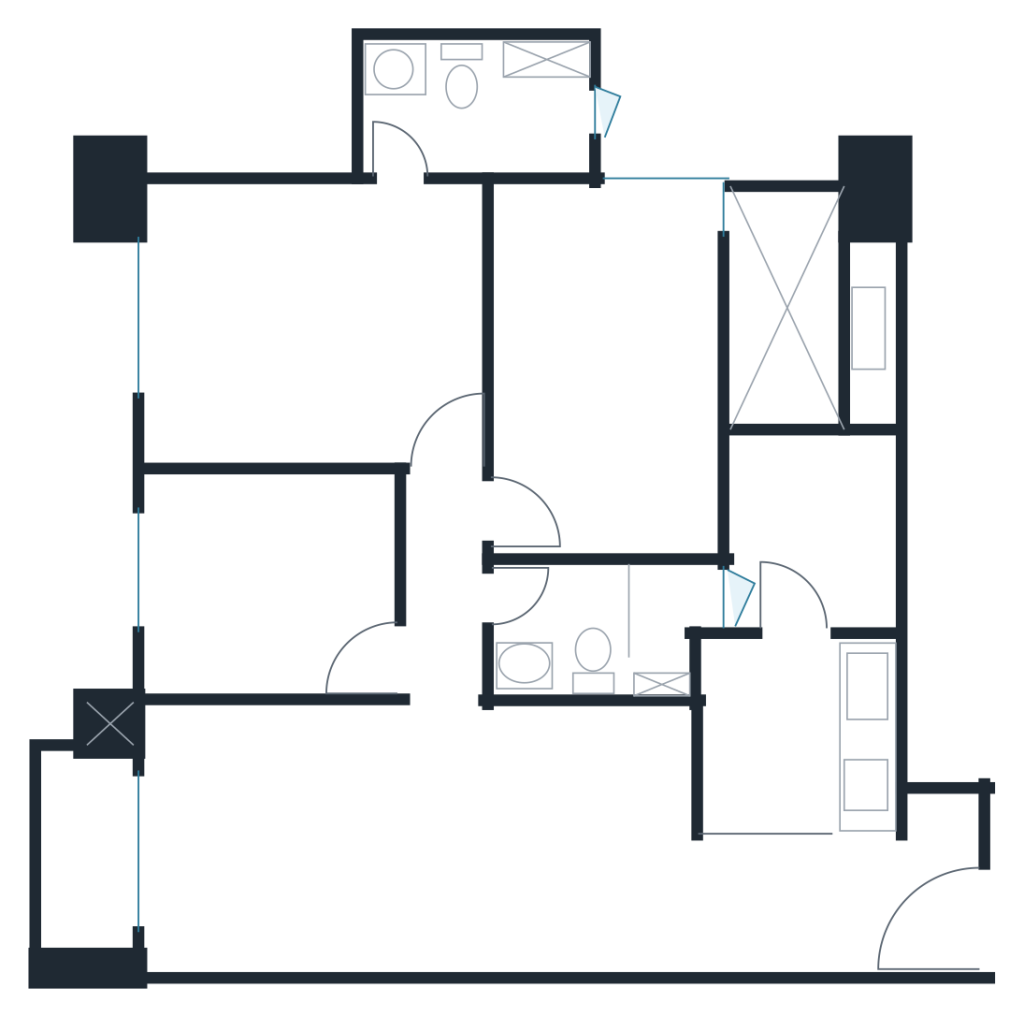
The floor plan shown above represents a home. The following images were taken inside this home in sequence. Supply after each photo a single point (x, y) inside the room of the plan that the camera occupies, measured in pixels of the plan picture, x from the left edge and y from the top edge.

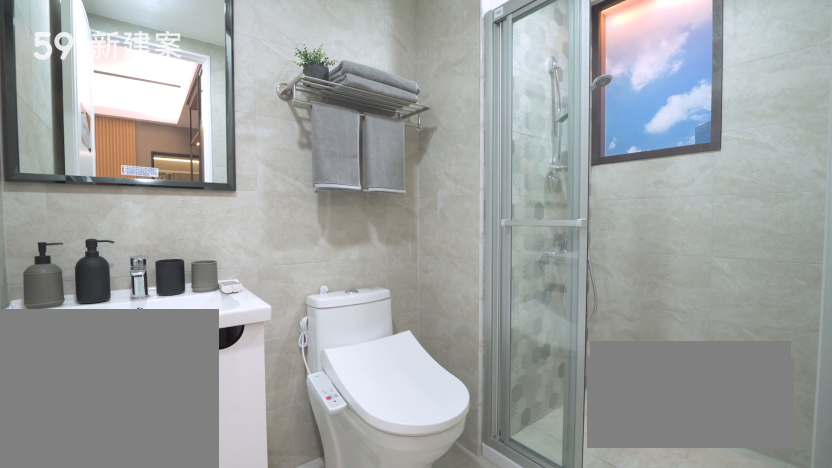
(471, 112)
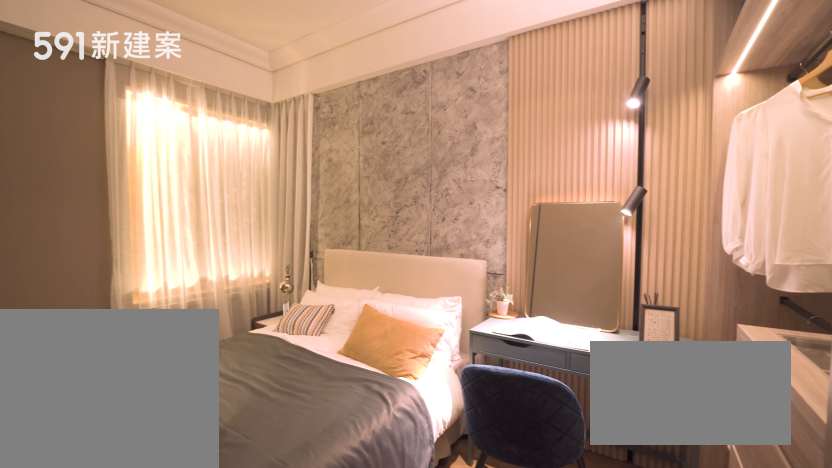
(606, 365)
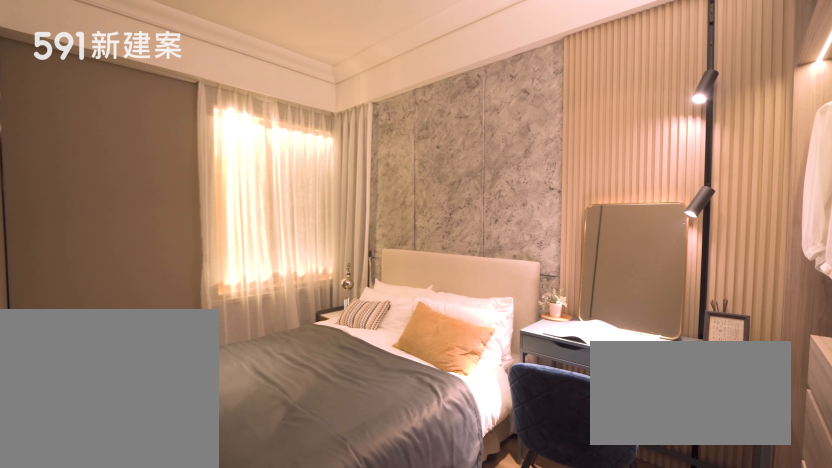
(606, 365)
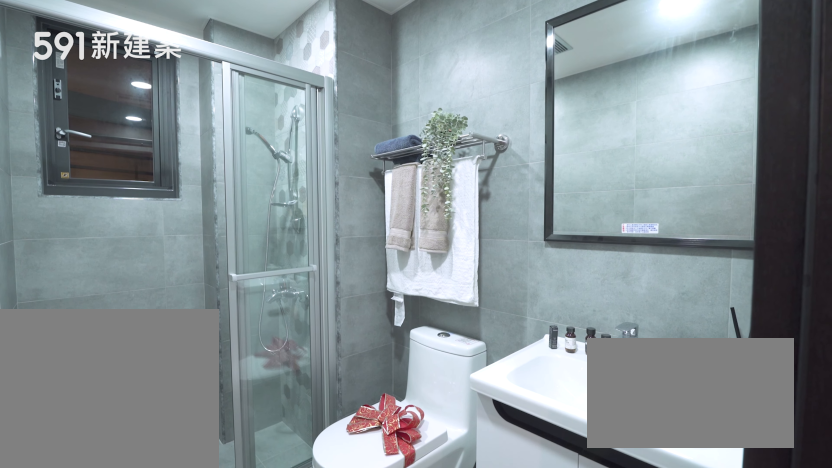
(599, 625)
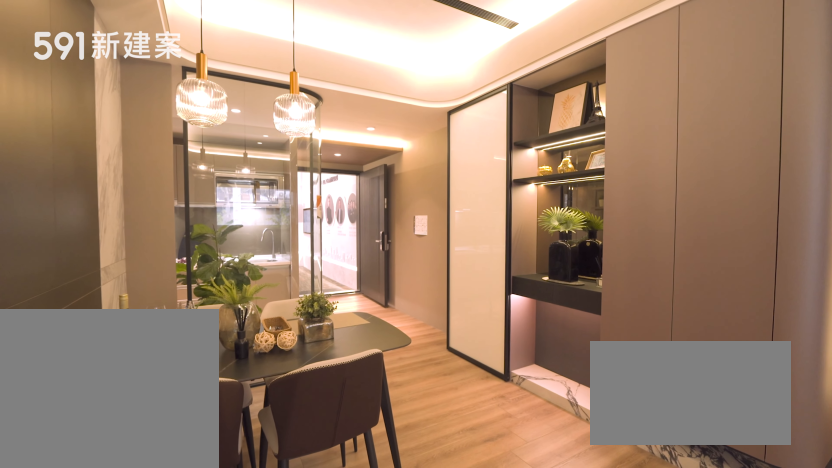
(592, 838)
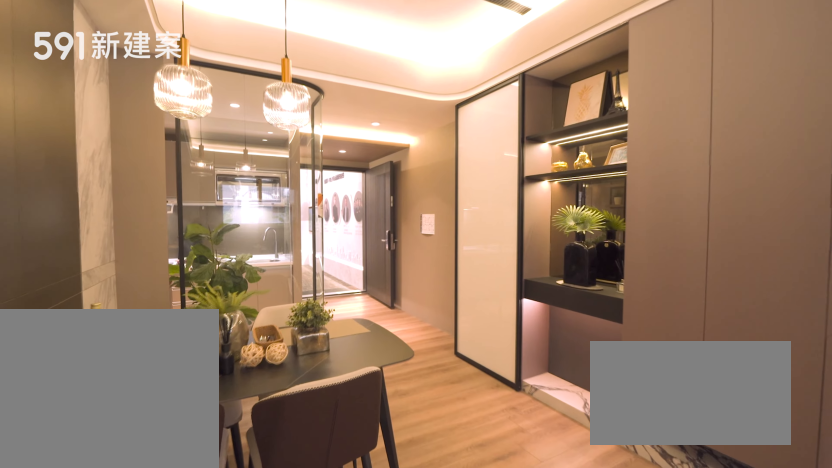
(592, 838)
